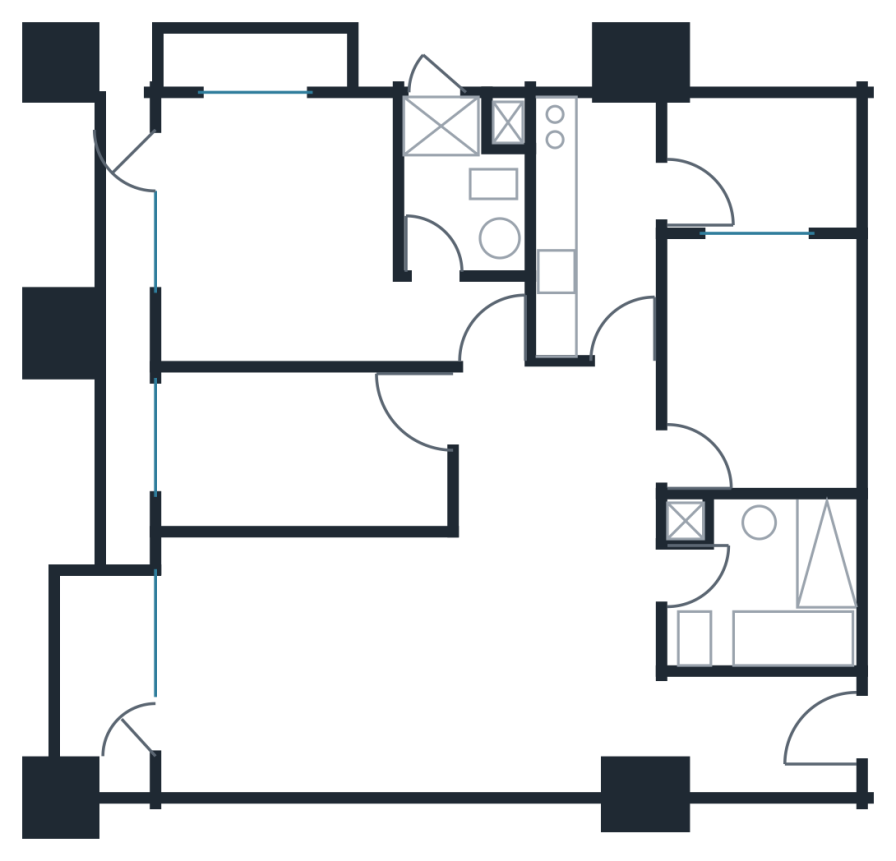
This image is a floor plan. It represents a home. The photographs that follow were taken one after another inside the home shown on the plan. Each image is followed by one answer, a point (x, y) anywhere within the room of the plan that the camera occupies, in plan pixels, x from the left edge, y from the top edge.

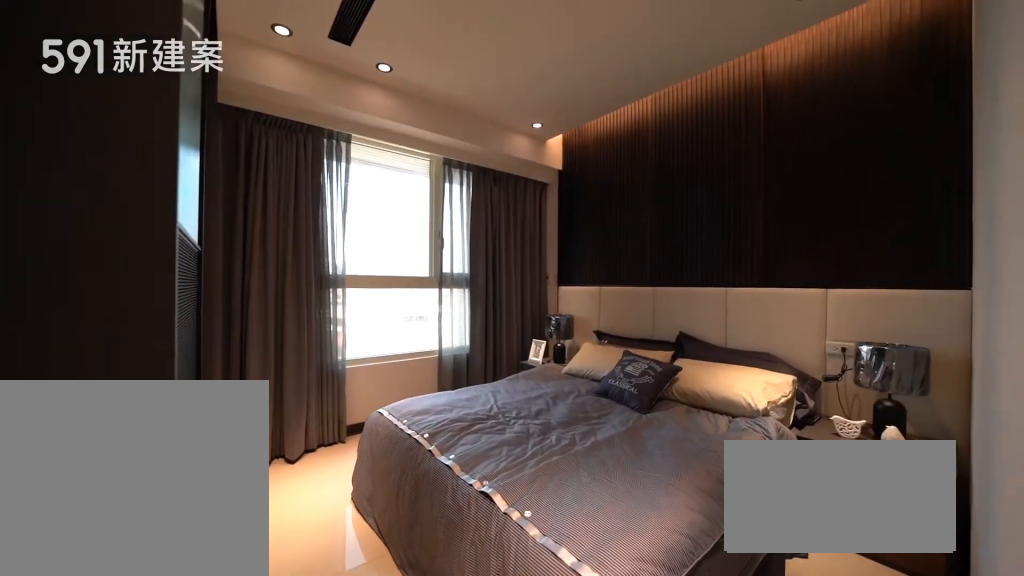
(301, 239)
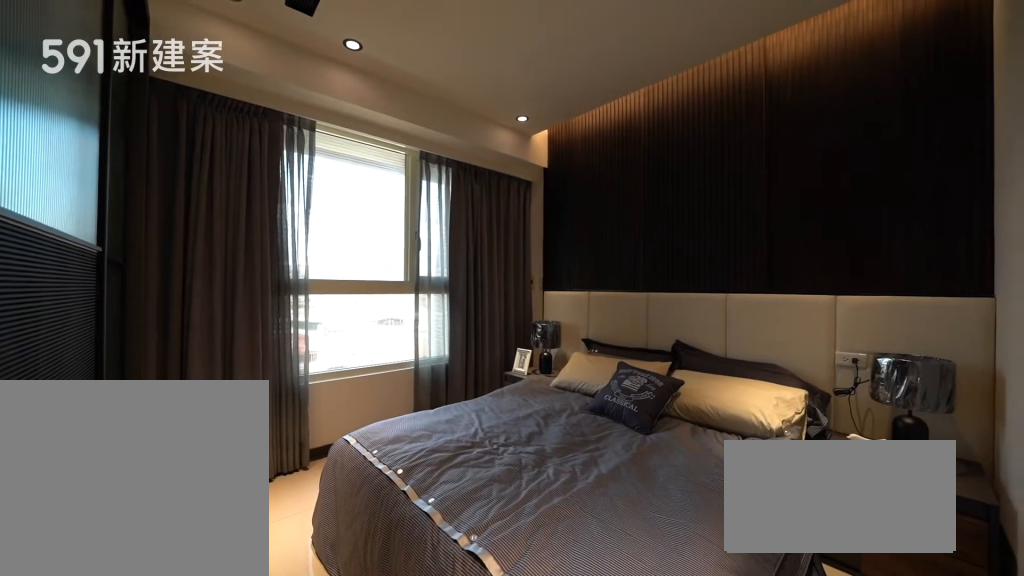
(301, 239)
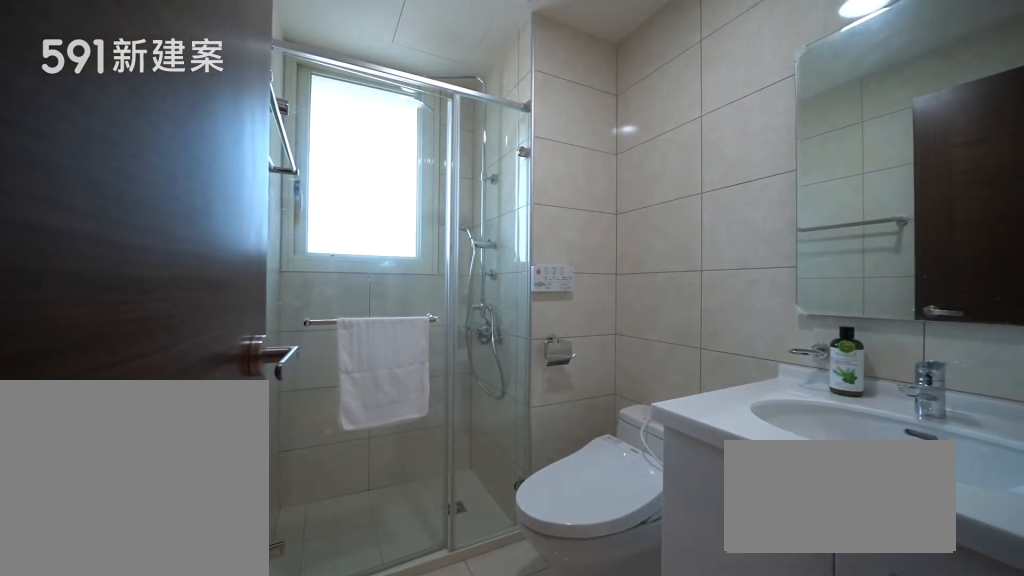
(464, 178)
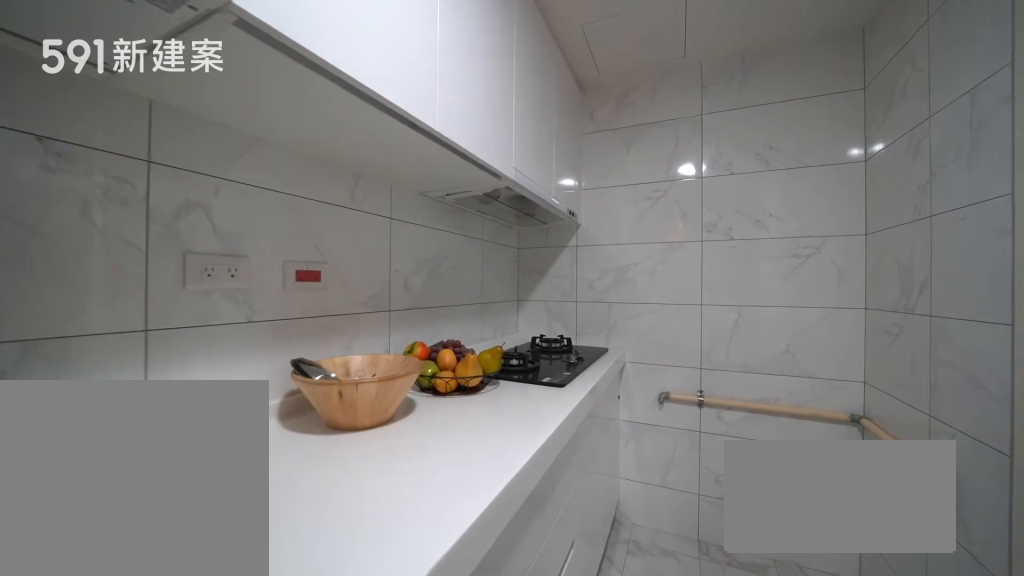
(594, 221)
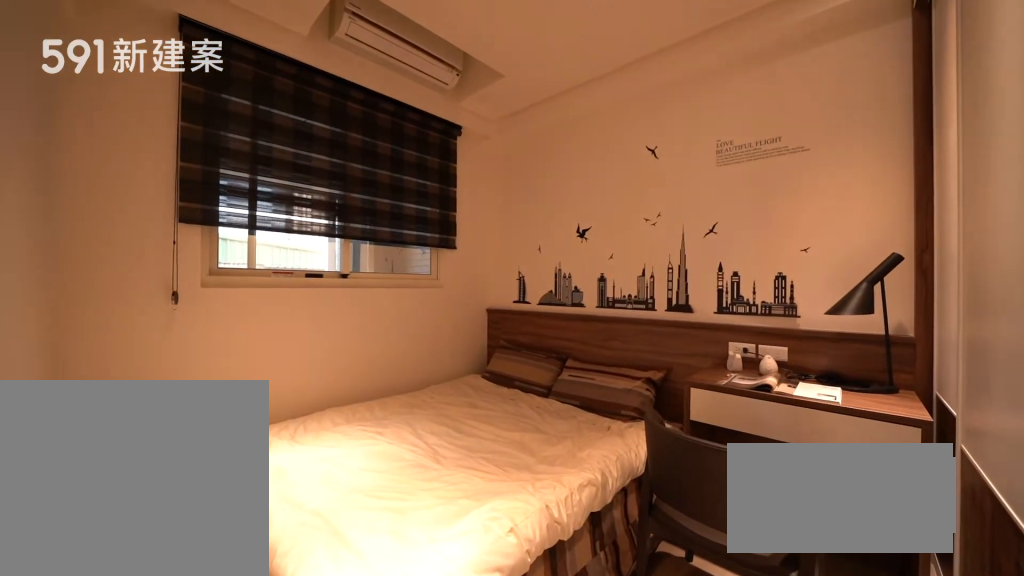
(764, 357)
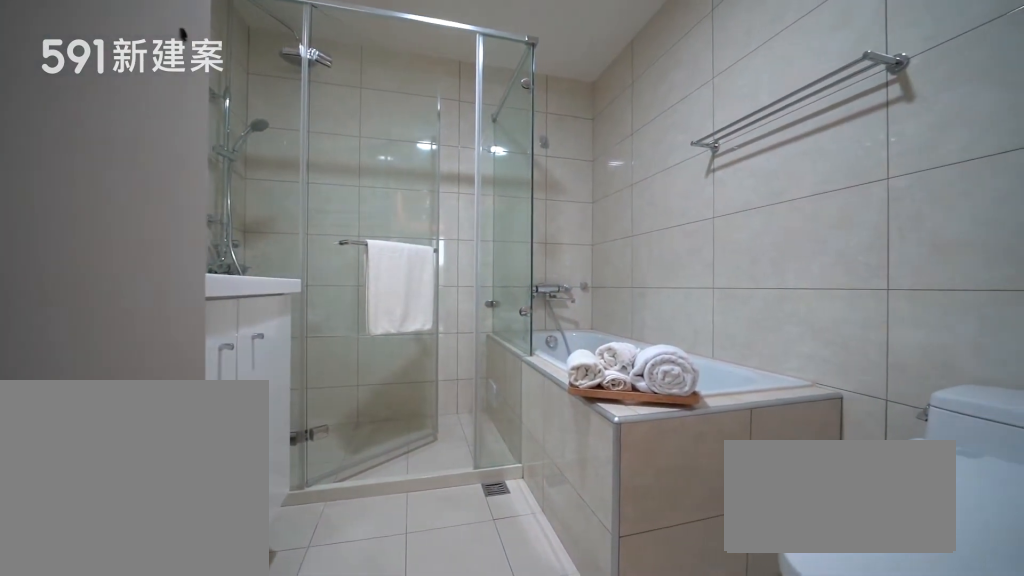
(765, 576)
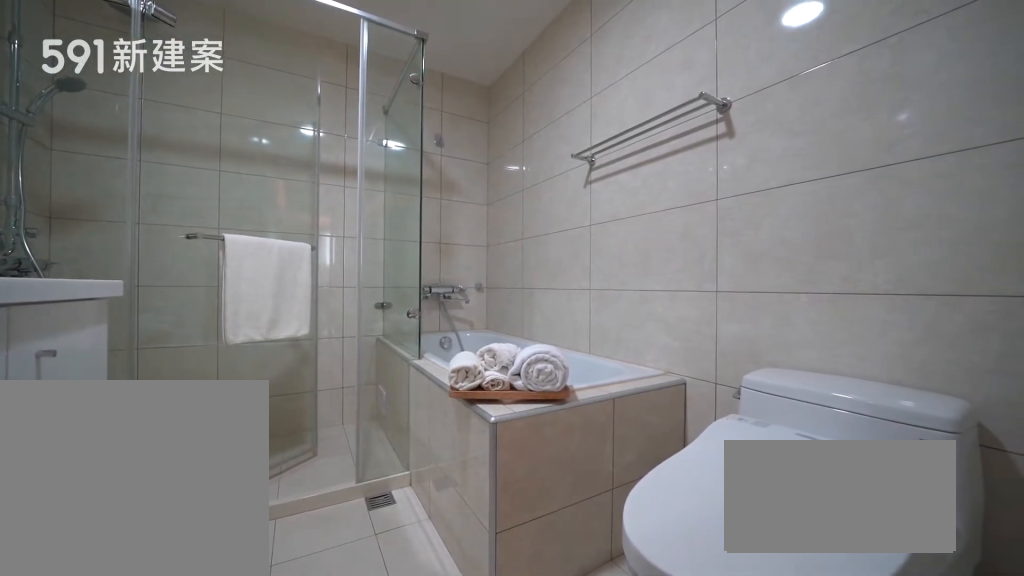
(765, 576)
